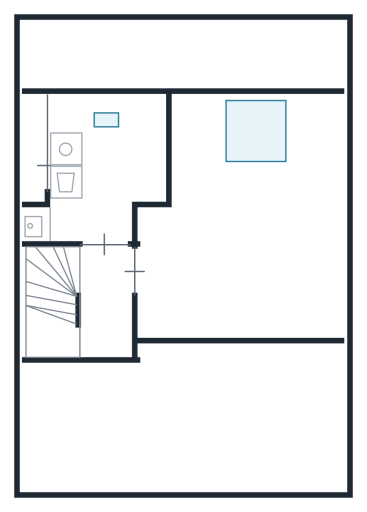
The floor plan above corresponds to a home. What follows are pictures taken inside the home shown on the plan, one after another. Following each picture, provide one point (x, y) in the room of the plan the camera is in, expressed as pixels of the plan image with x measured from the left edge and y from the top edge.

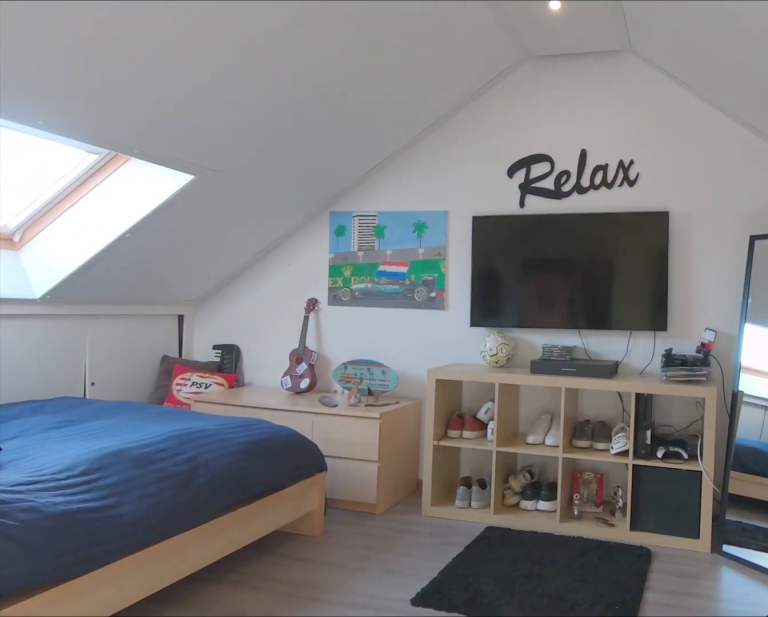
(246, 237)
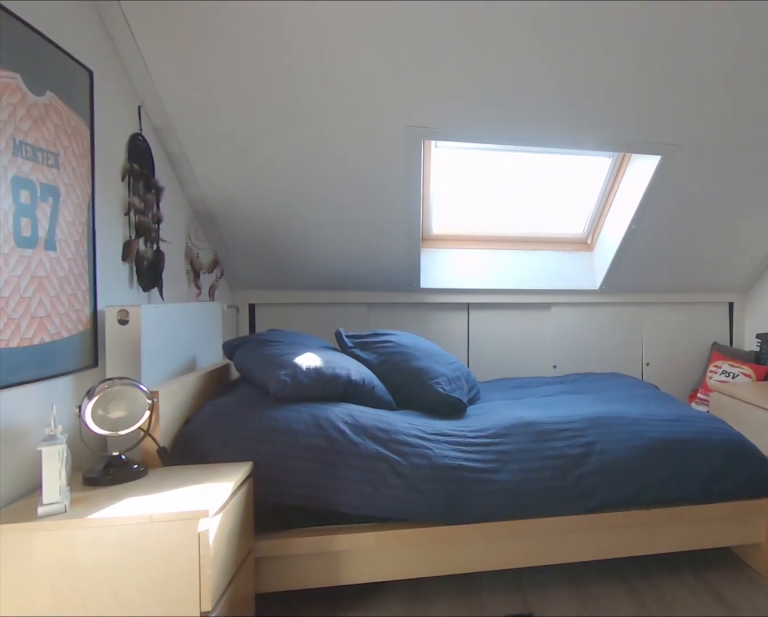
(246, 237)
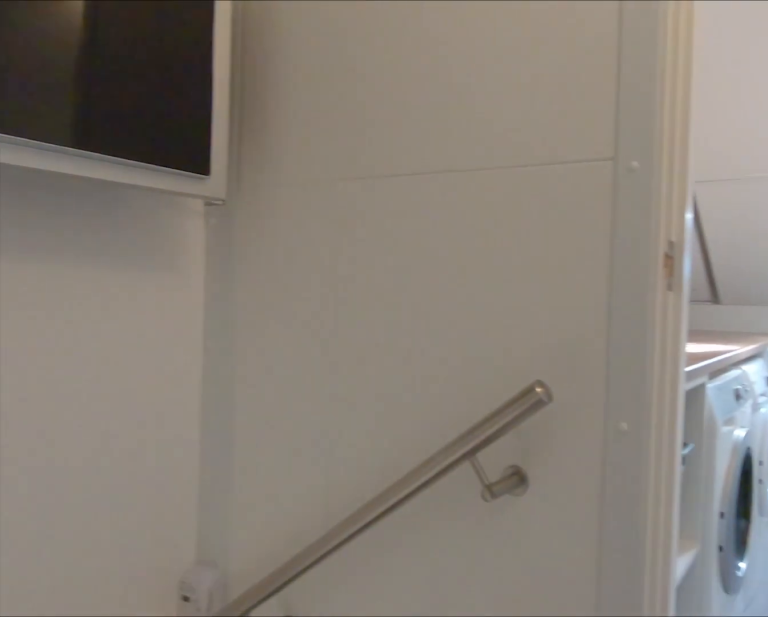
(105, 300)
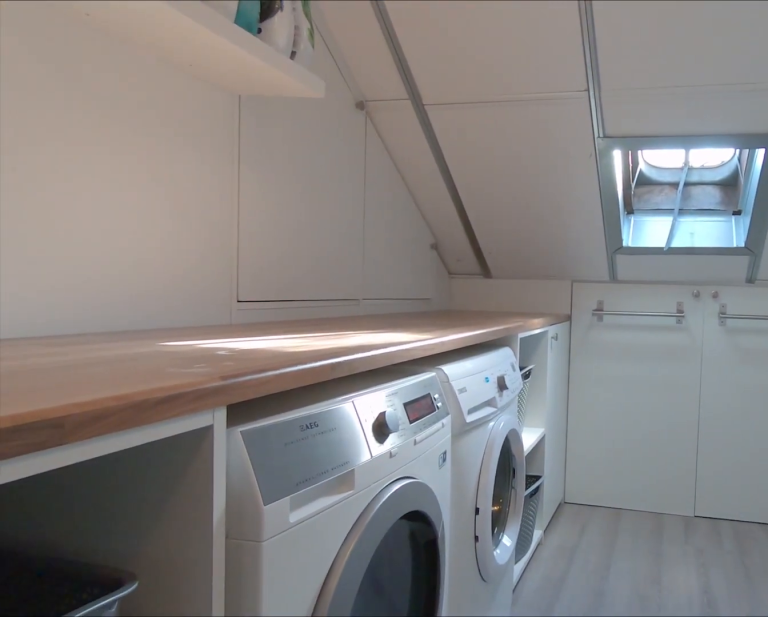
(115, 178)
